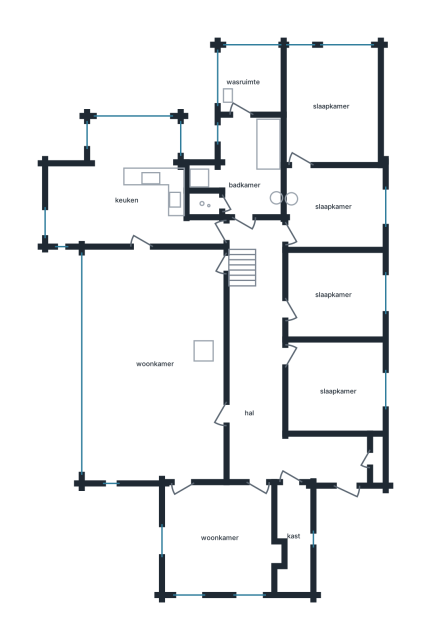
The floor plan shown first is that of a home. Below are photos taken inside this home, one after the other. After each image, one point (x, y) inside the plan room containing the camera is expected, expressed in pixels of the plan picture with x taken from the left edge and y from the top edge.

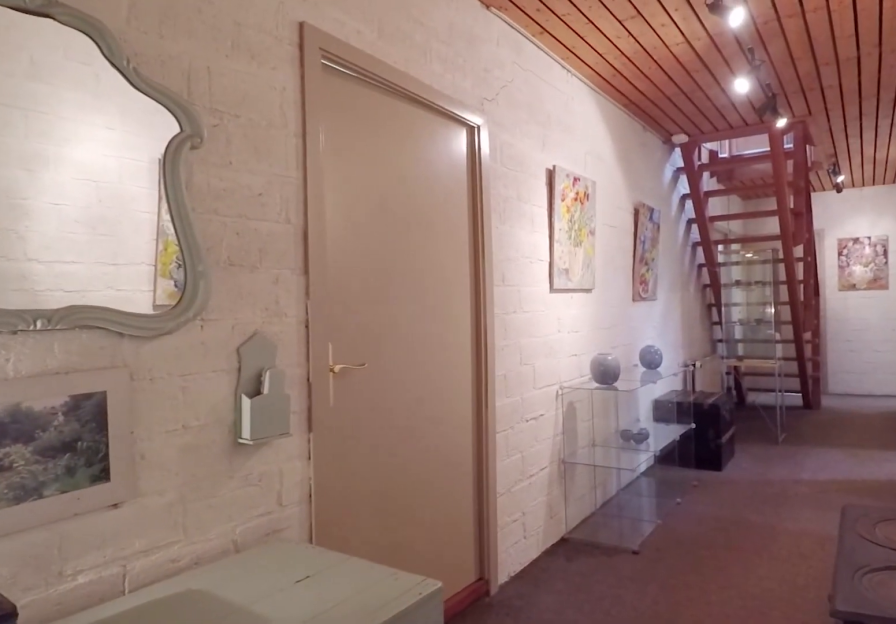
(272, 378)
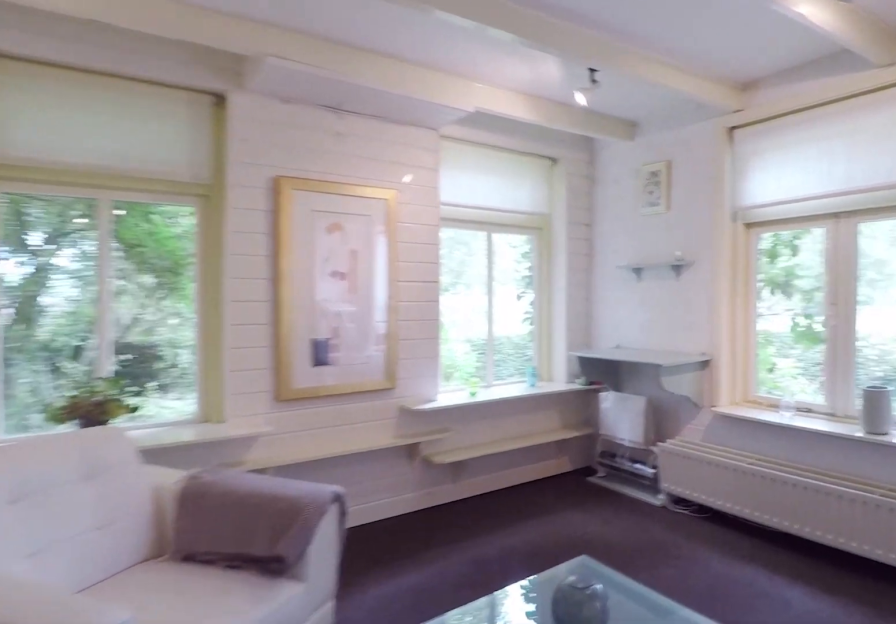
(219, 537)
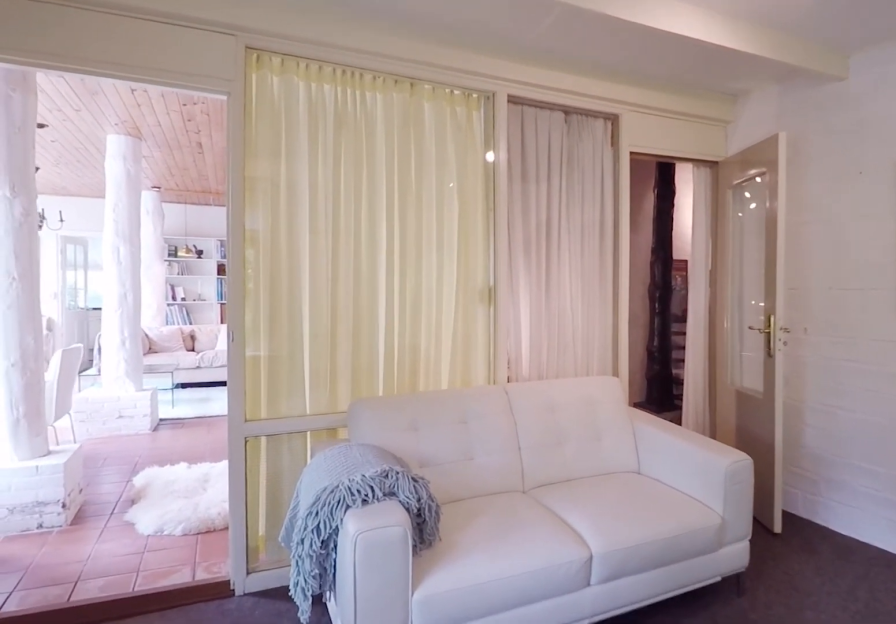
(219, 537)
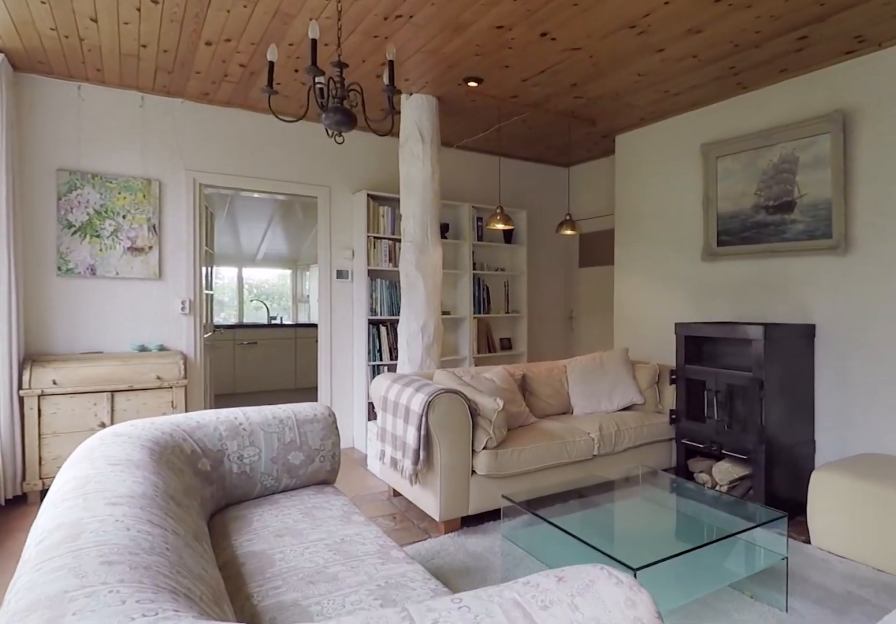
(155, 364)
